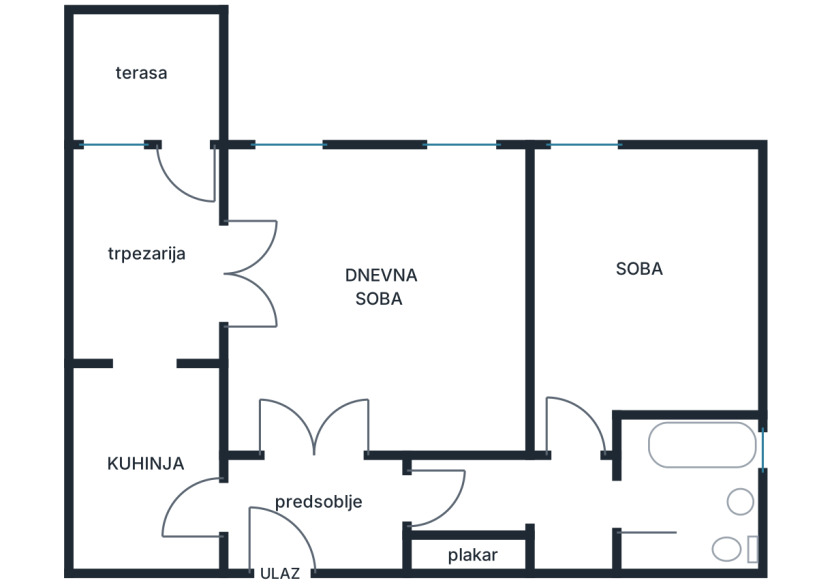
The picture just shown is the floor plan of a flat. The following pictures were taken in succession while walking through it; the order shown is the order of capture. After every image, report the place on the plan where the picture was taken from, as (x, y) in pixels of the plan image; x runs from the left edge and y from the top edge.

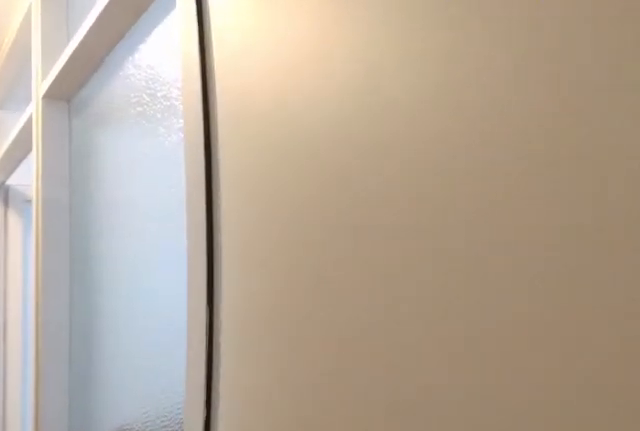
(515, 489)
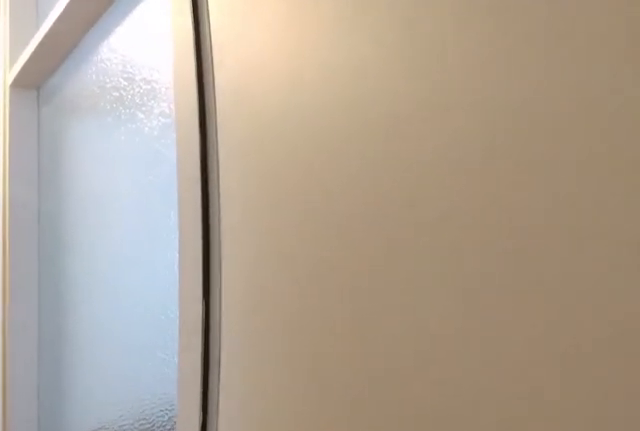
(500, 489)
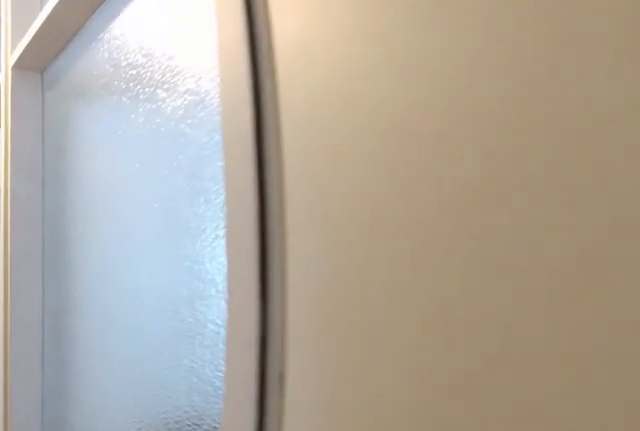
(486, 489)
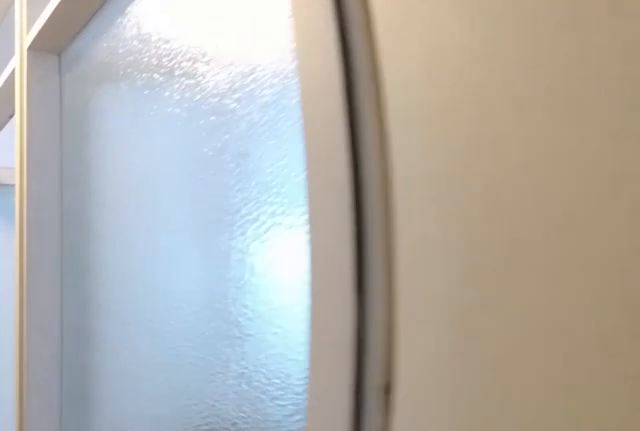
(471, 489)
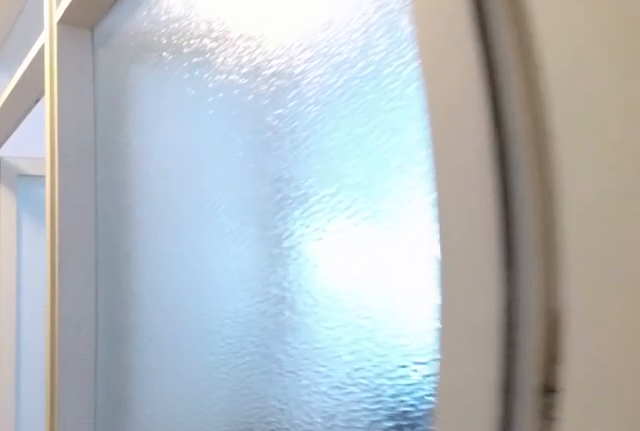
(457, 489)
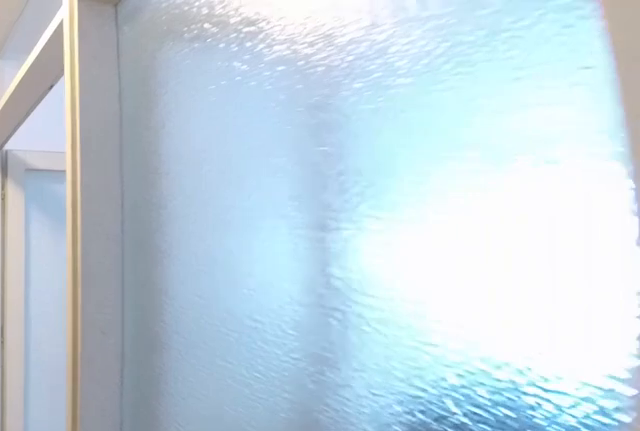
(442, 488)
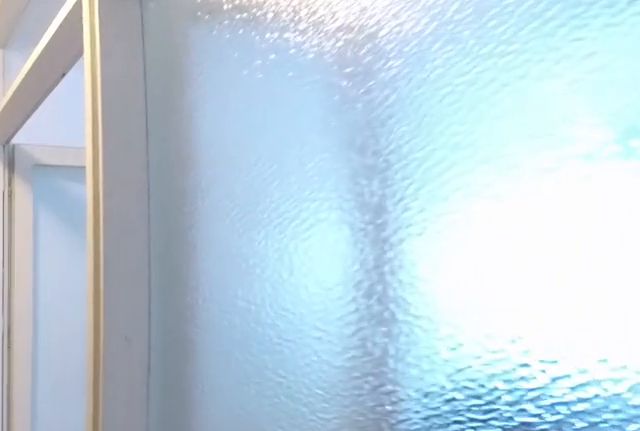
(430, 488)
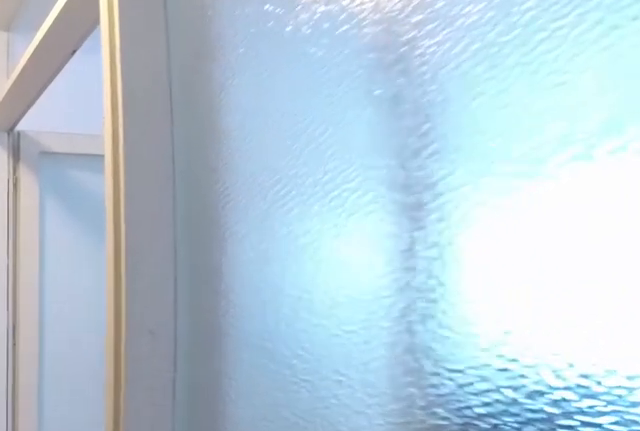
(420, 488)
